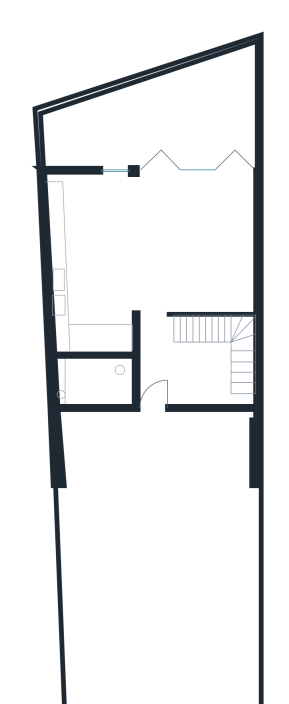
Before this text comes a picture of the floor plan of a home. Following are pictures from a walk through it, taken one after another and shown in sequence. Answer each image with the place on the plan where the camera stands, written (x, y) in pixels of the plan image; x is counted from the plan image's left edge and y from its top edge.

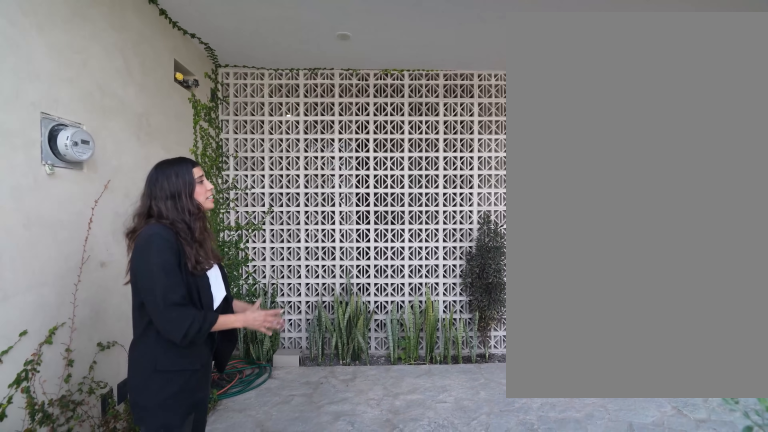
(114, 507)
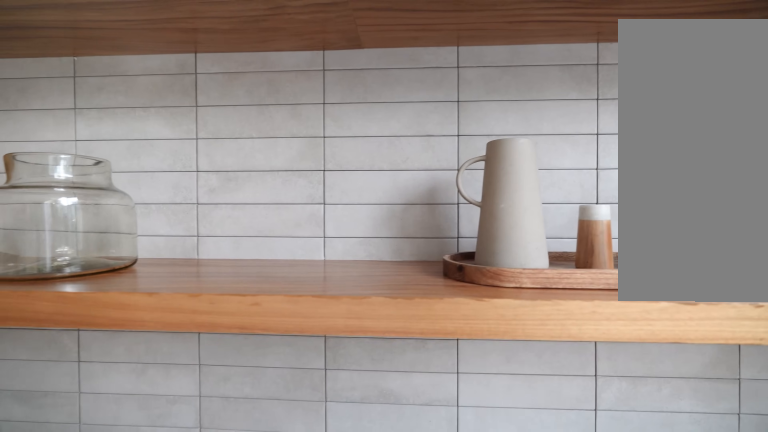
(83, 203)
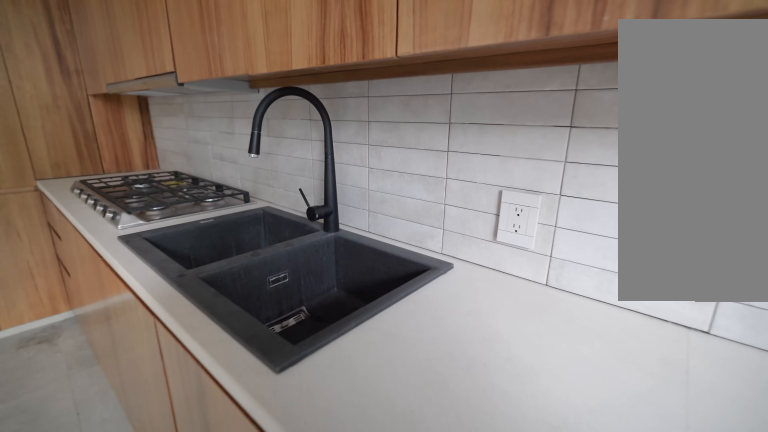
(80, 247)
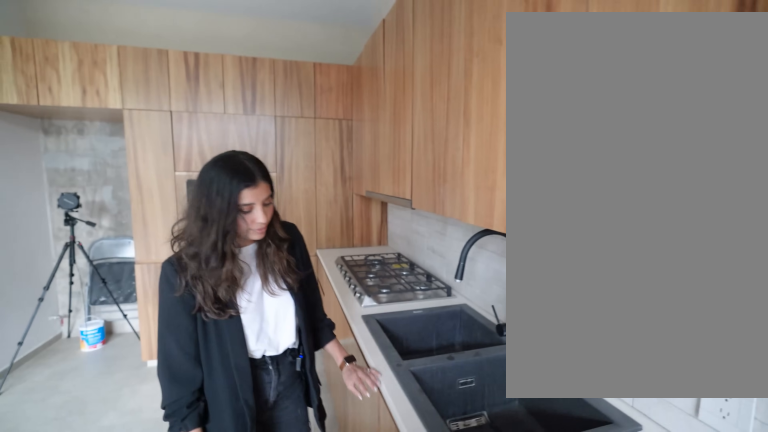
(80, 254)
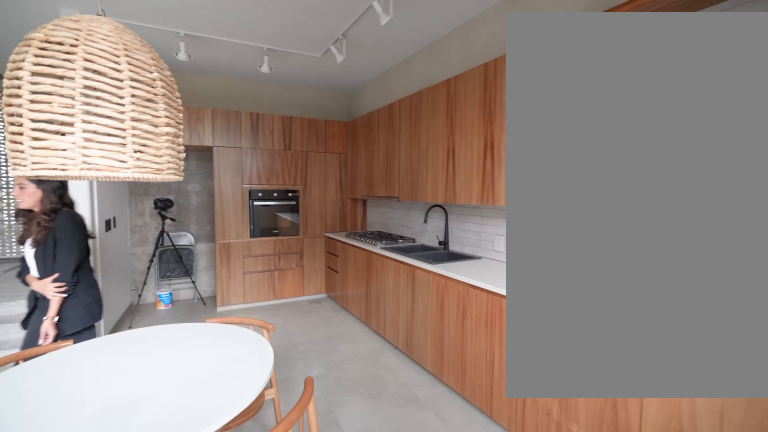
(91, 211)
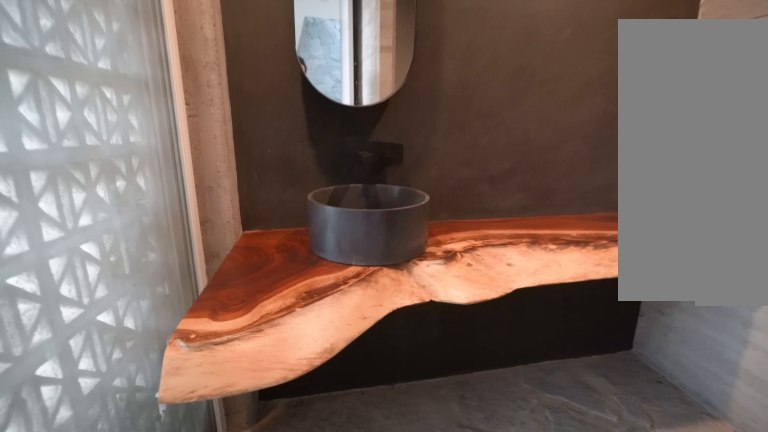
(81, 392)
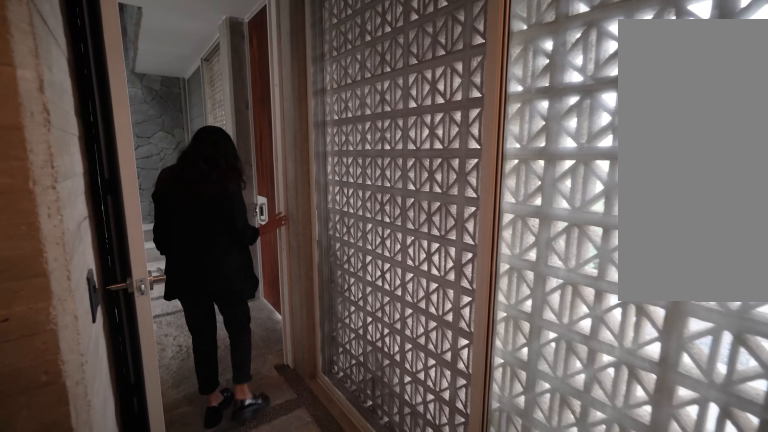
(75, 368)
